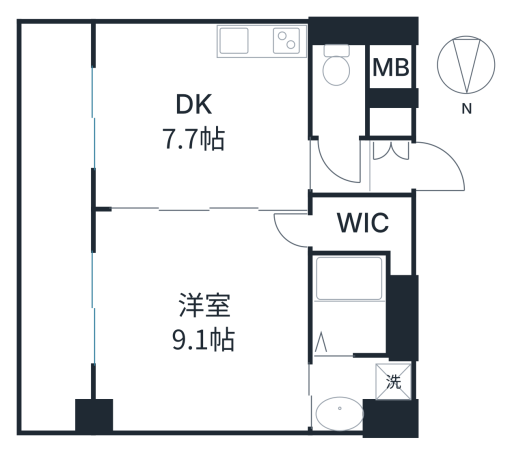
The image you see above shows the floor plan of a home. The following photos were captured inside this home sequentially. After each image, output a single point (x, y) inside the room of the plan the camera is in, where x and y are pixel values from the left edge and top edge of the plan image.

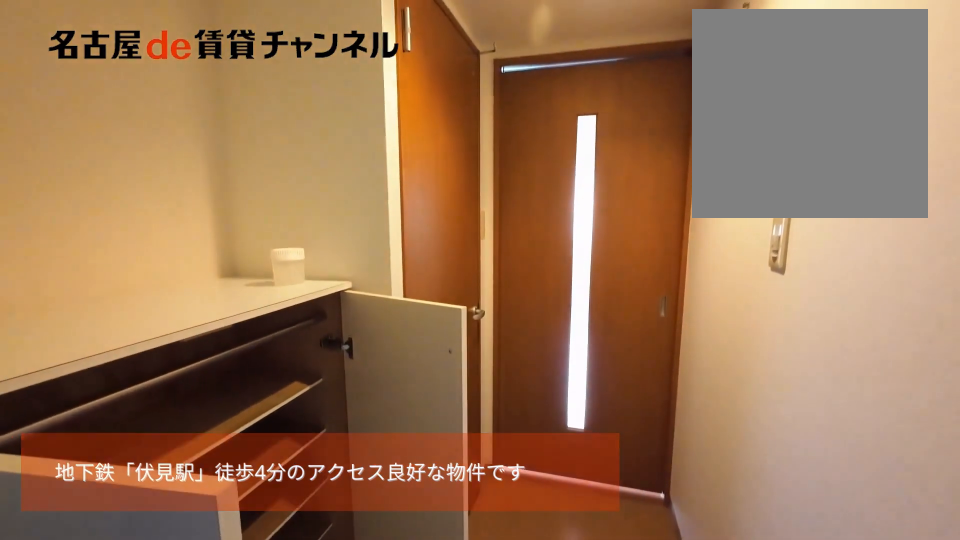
(364, 158)
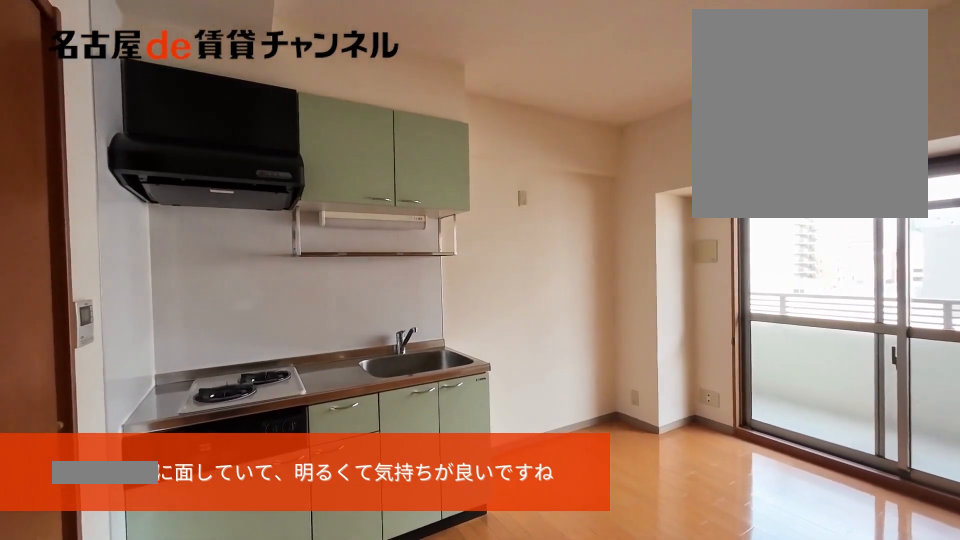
(199, 116)
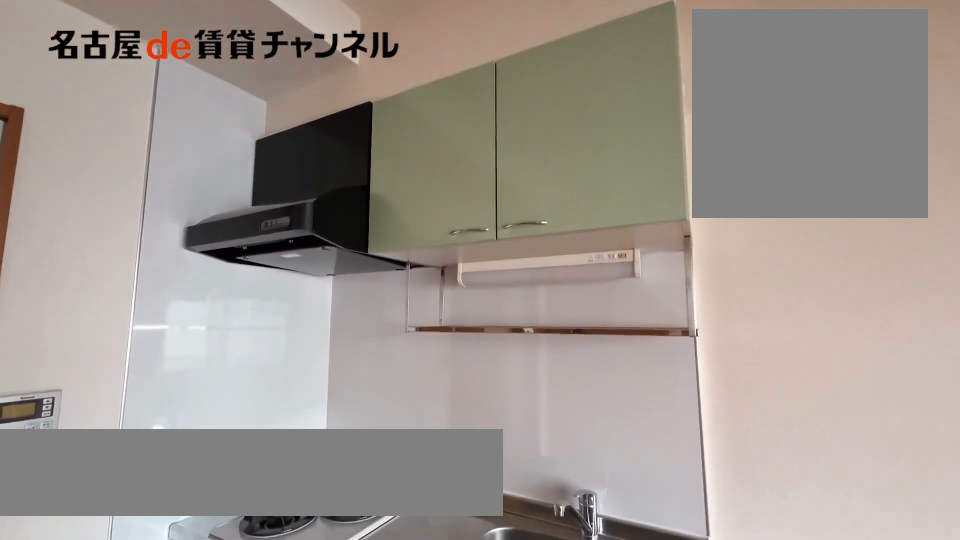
(261, 42)
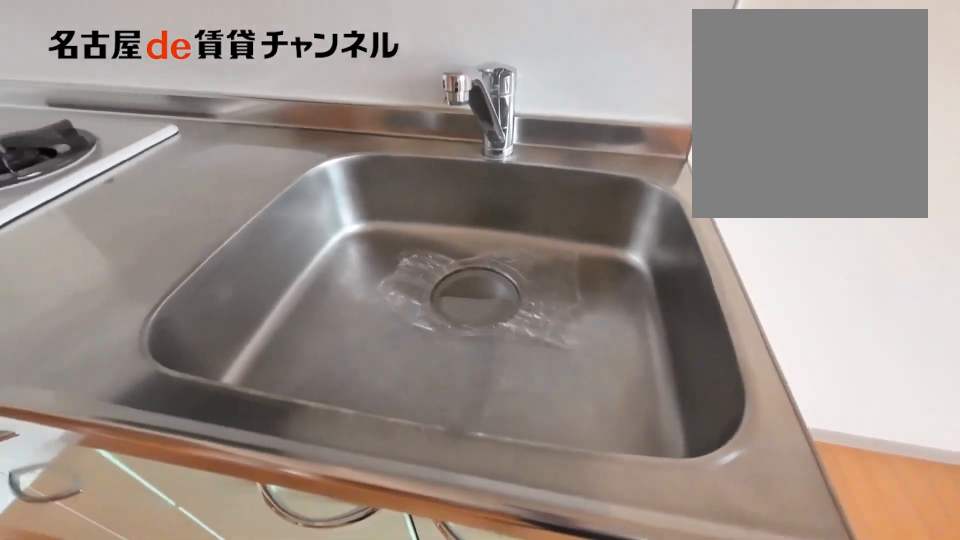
(261, 42)
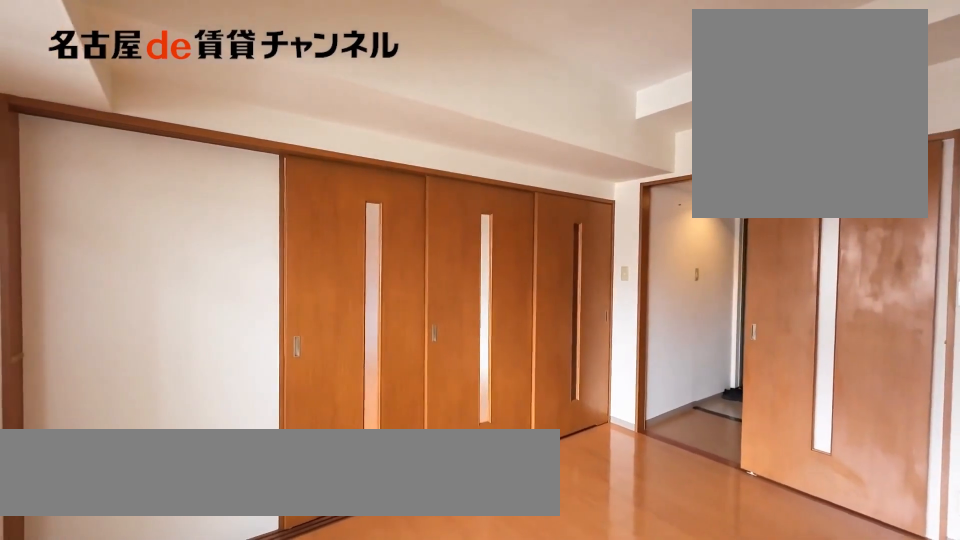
(201, 114)
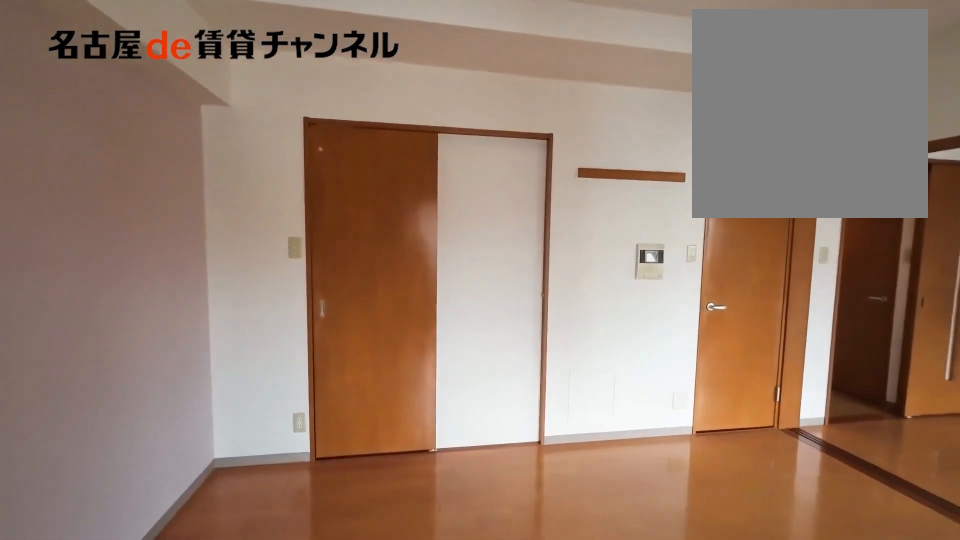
(199, 322)
